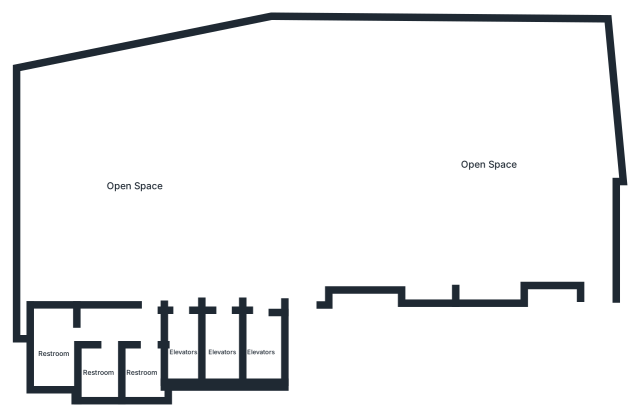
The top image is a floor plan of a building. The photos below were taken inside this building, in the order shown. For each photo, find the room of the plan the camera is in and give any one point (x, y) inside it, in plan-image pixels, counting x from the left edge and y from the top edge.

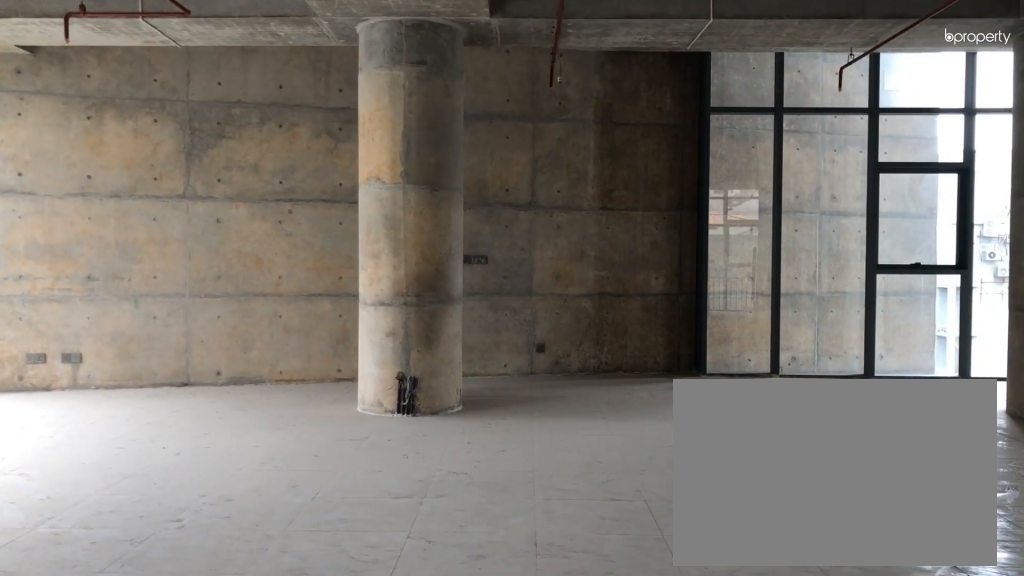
(182, 289)
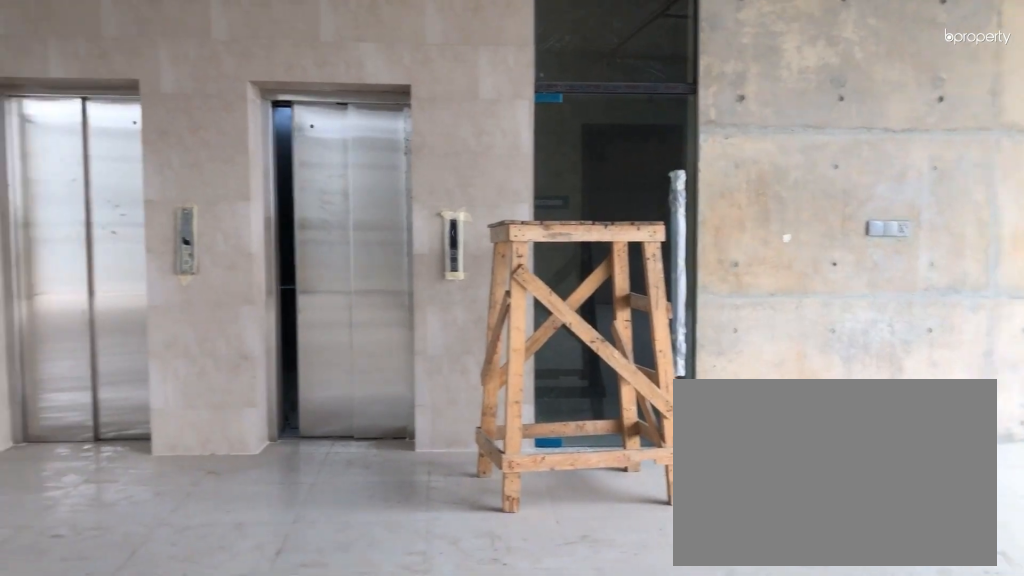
(136, 187)
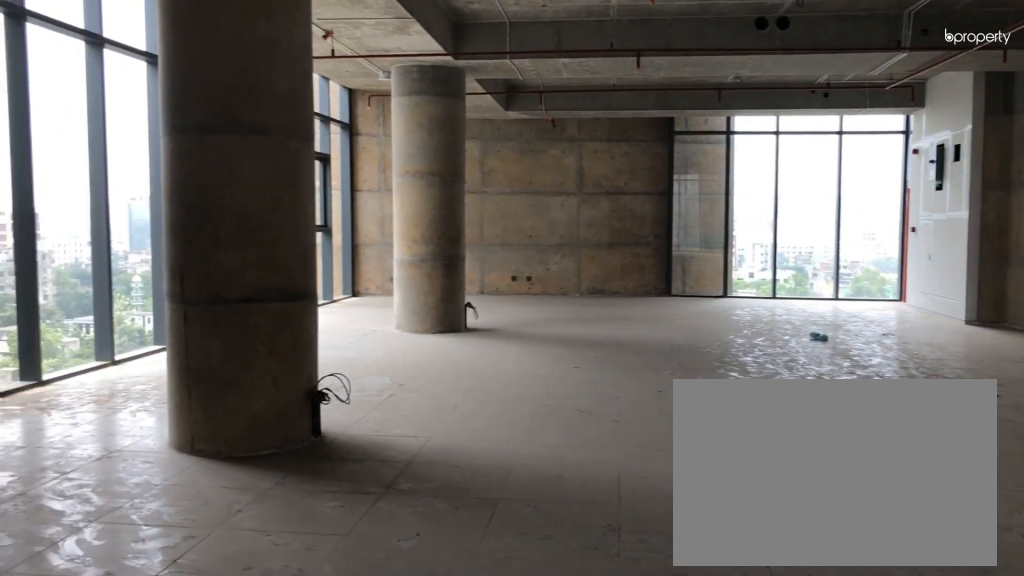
(136, 187)
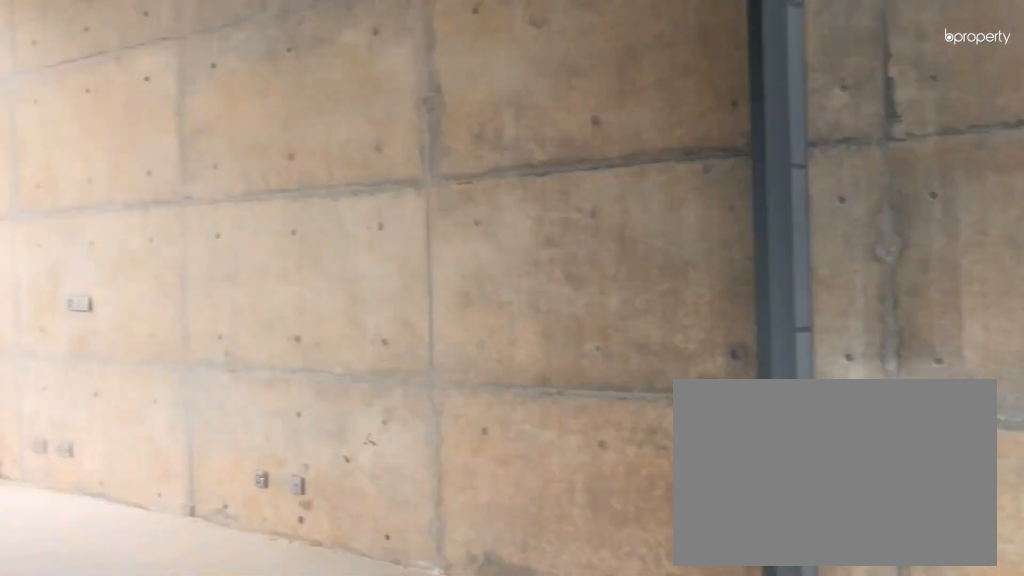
(487, 165)
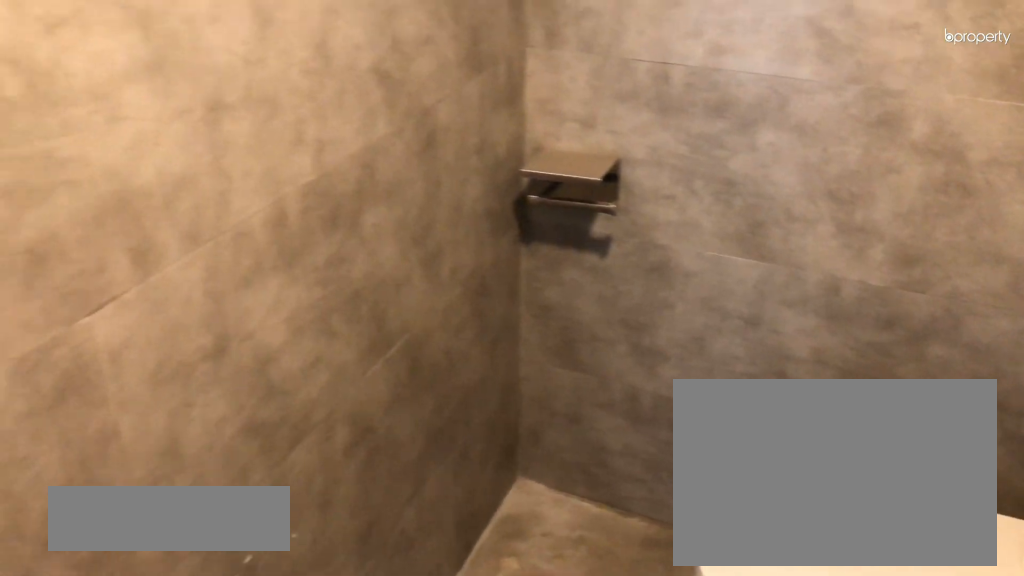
(140, 372)
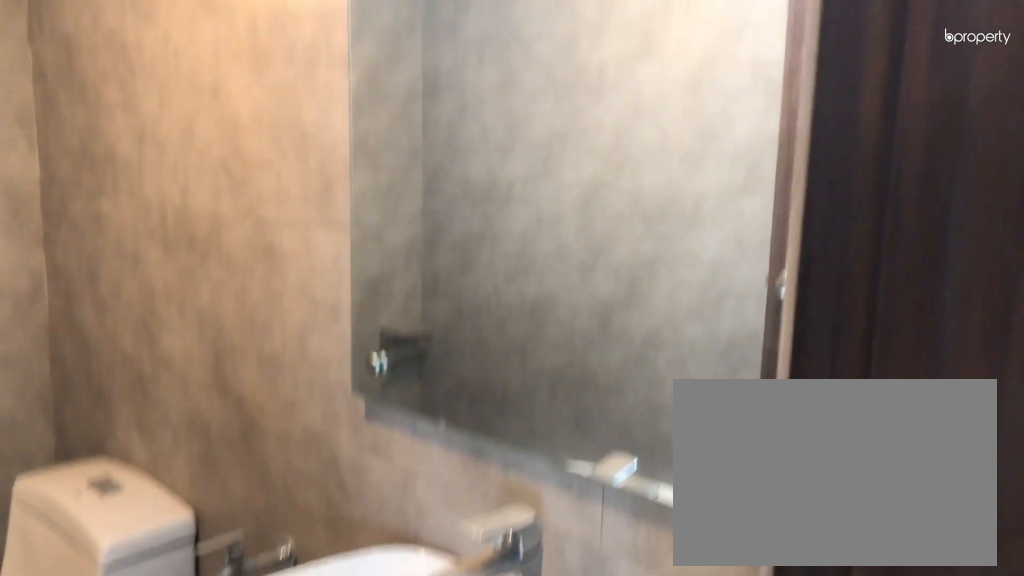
(100, 372)
